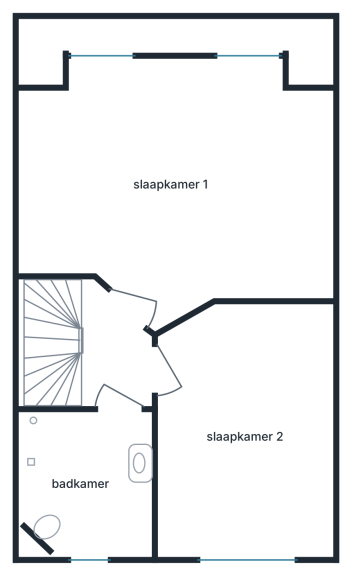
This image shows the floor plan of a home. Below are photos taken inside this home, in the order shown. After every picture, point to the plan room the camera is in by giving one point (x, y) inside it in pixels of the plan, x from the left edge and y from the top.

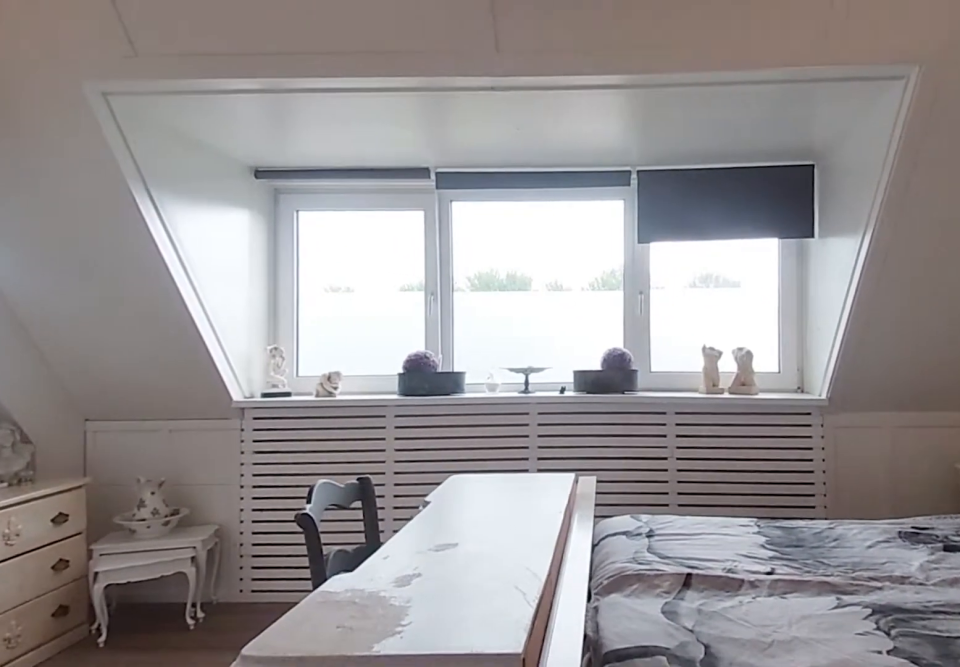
(179, 182)
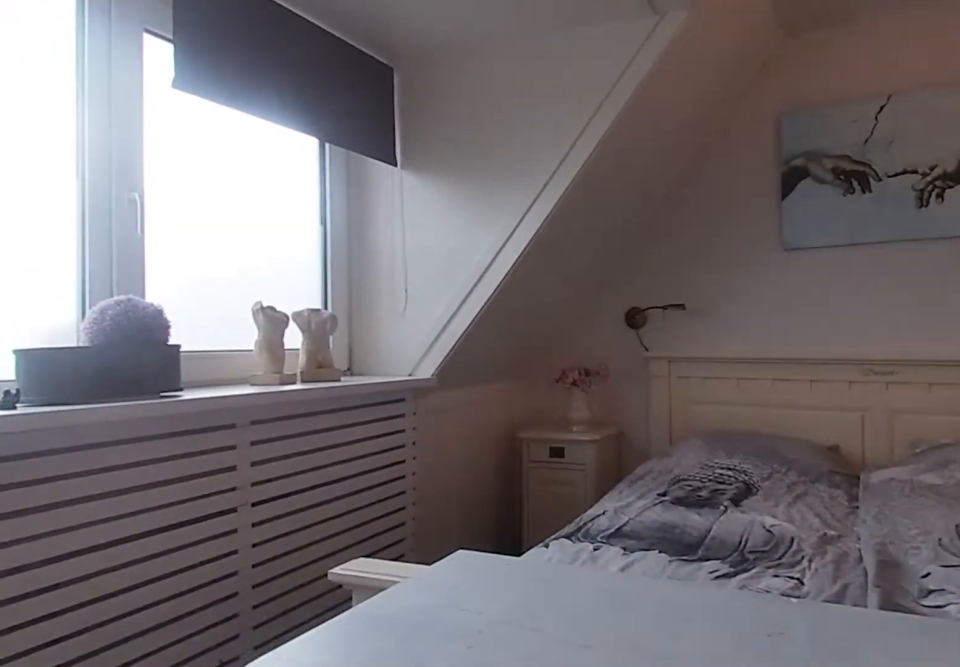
(179, 182)
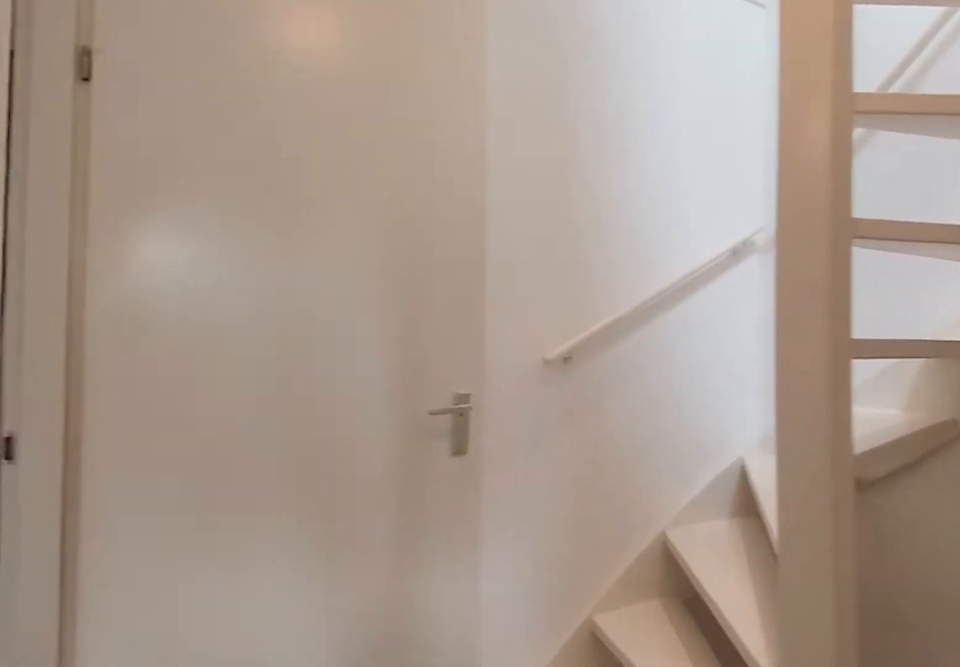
(113, 354)
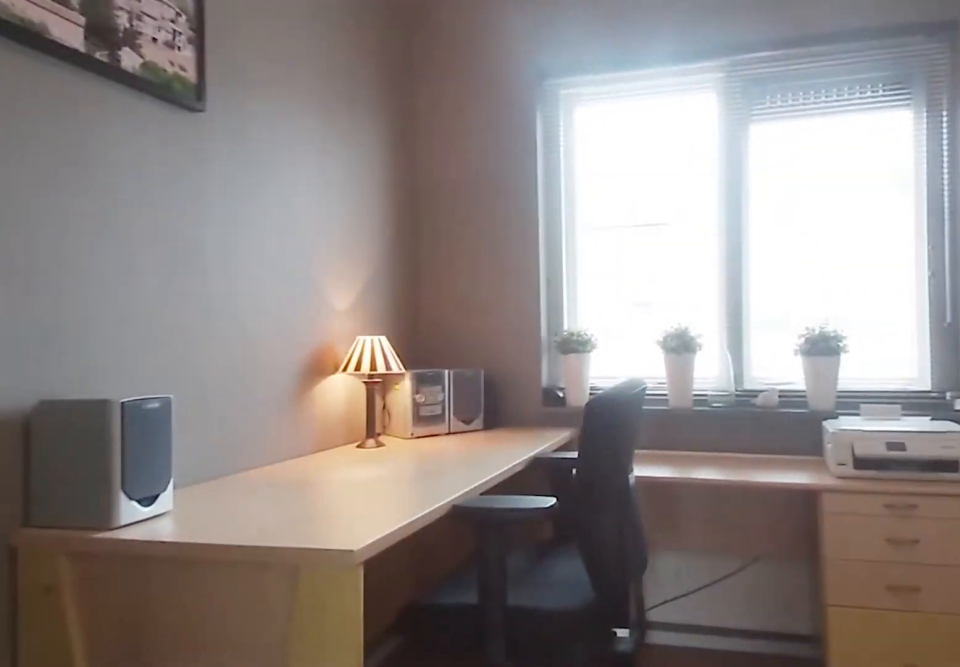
(245, 431)
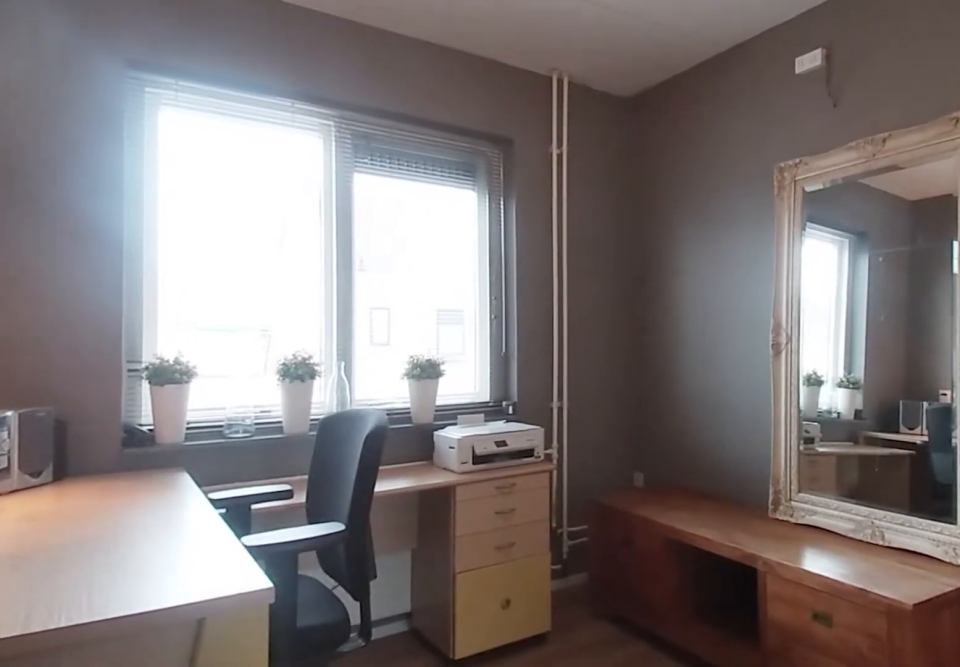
(245, 431)
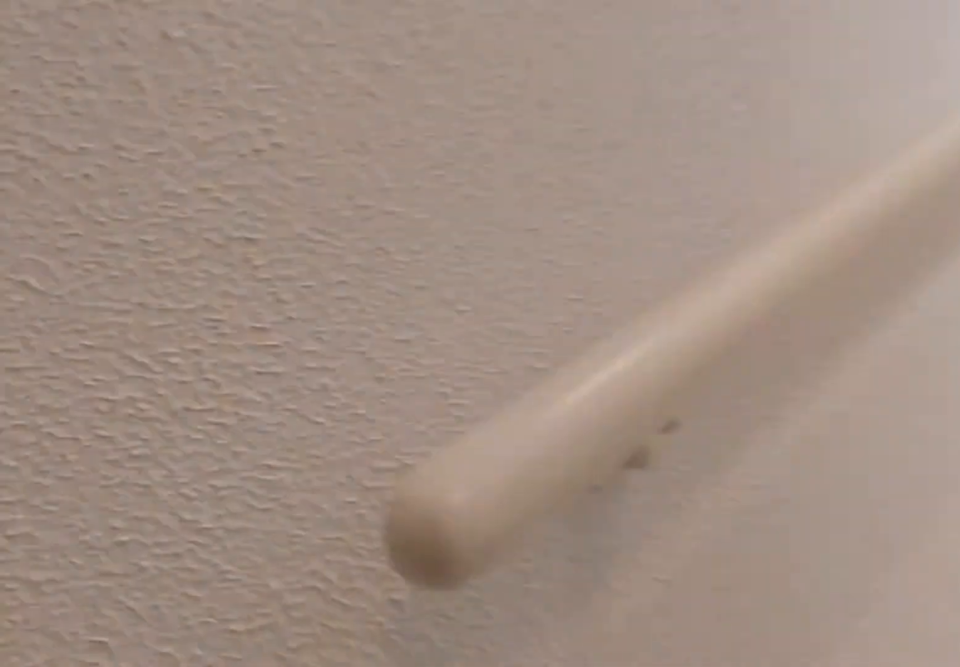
(113, 354)
